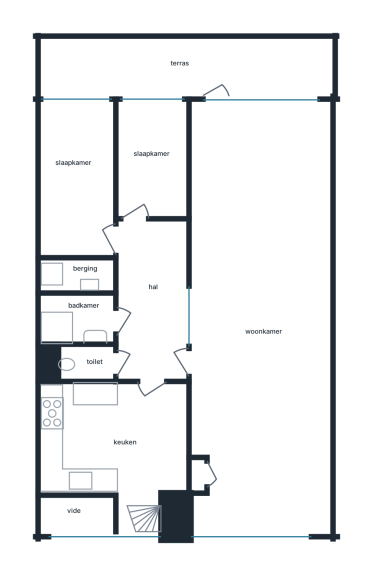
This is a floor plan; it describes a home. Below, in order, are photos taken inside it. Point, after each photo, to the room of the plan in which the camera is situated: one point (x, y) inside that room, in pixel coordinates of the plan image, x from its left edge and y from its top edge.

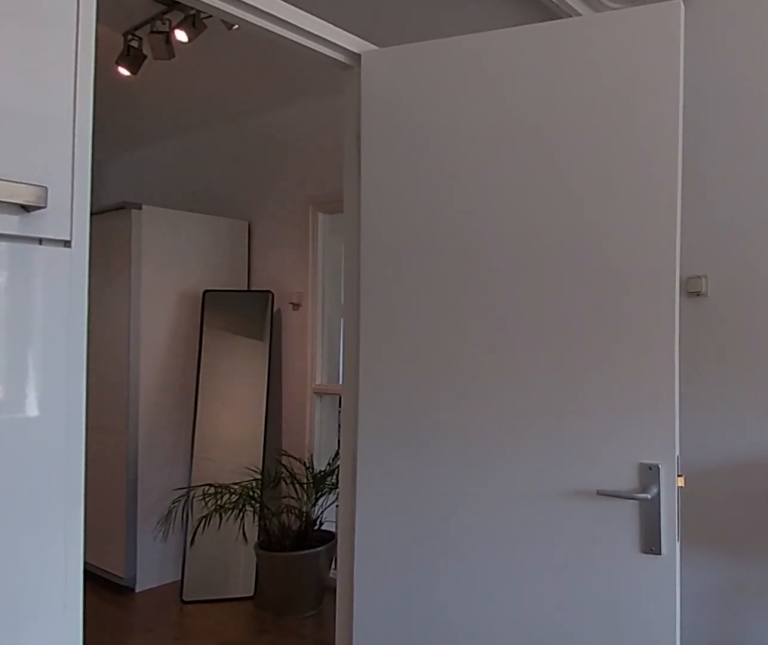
(115, 441)
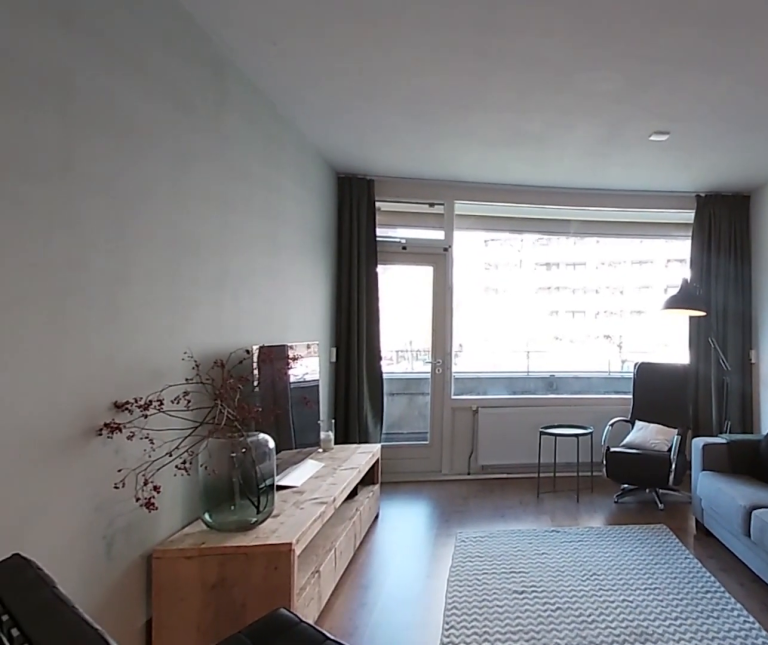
(268, 209)
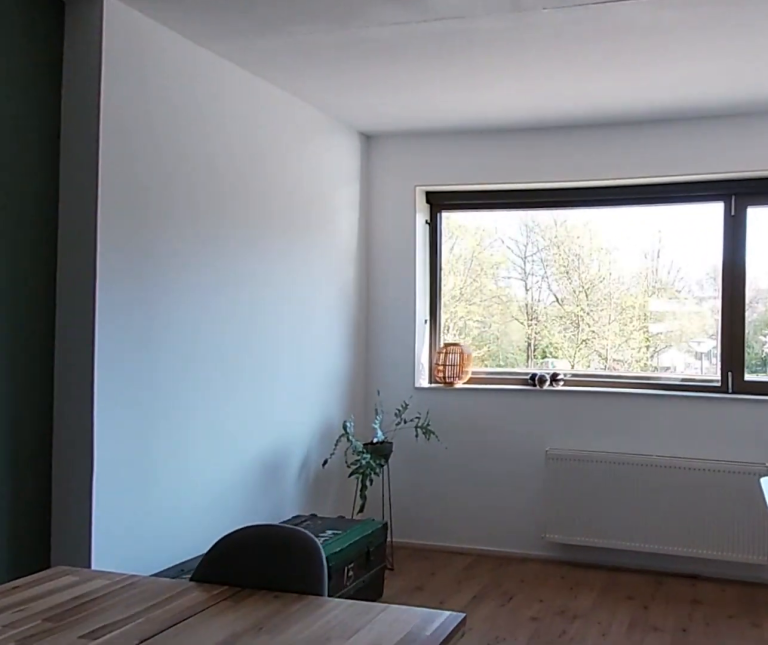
(268, 209)
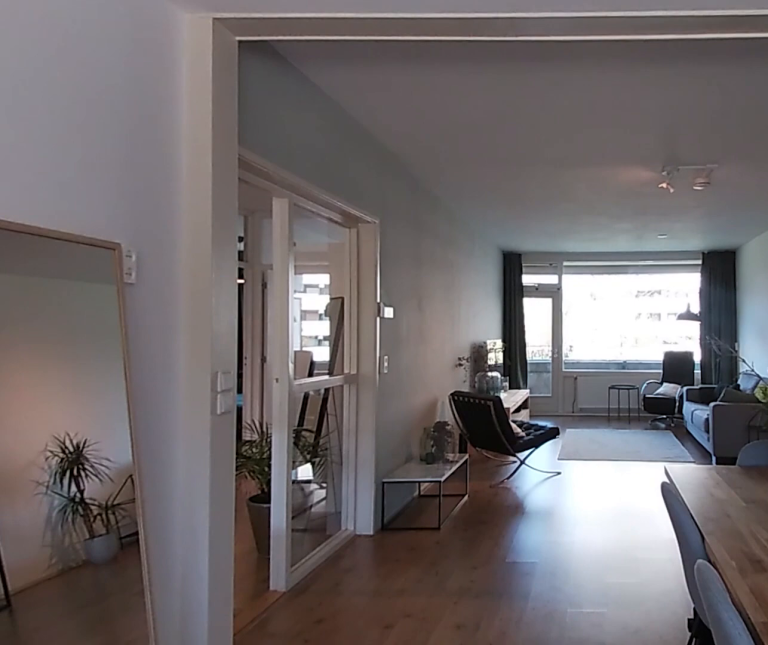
(268, 209)
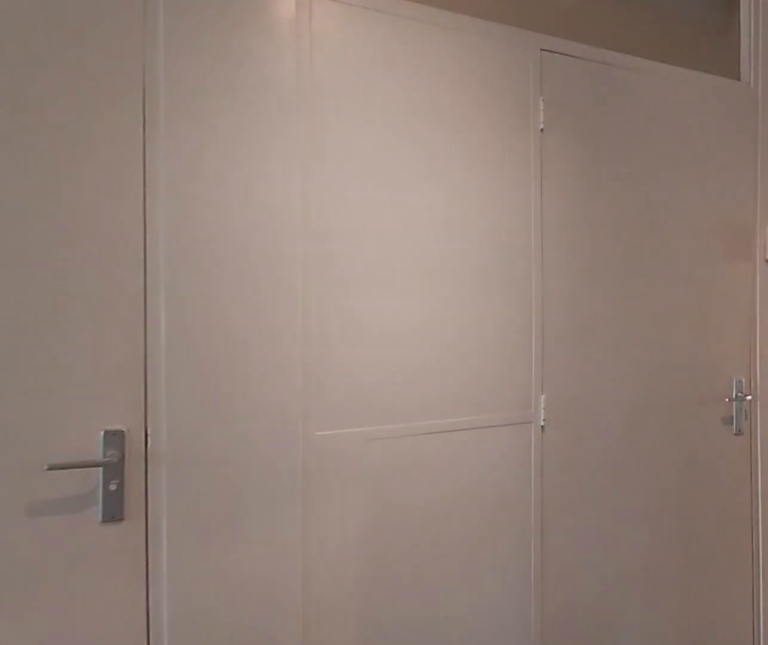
(152, 301)
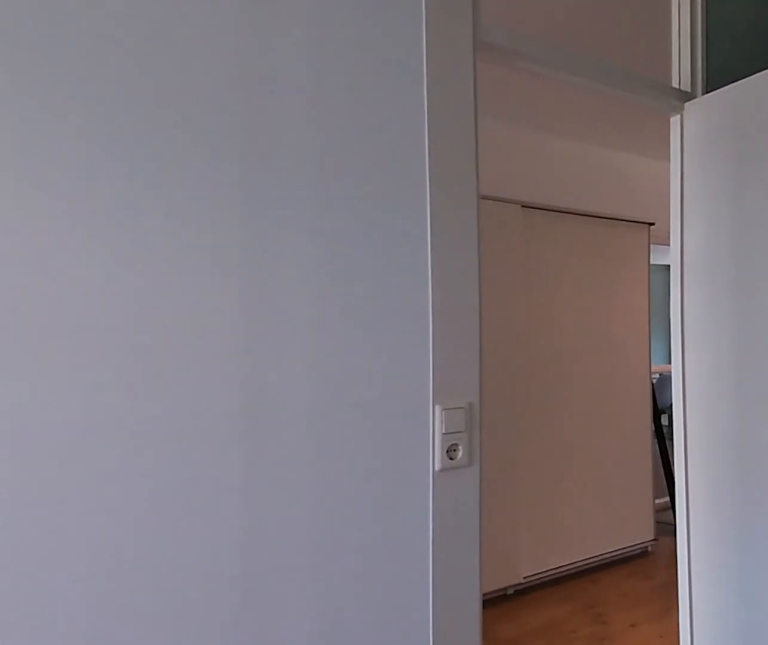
(78, 180)
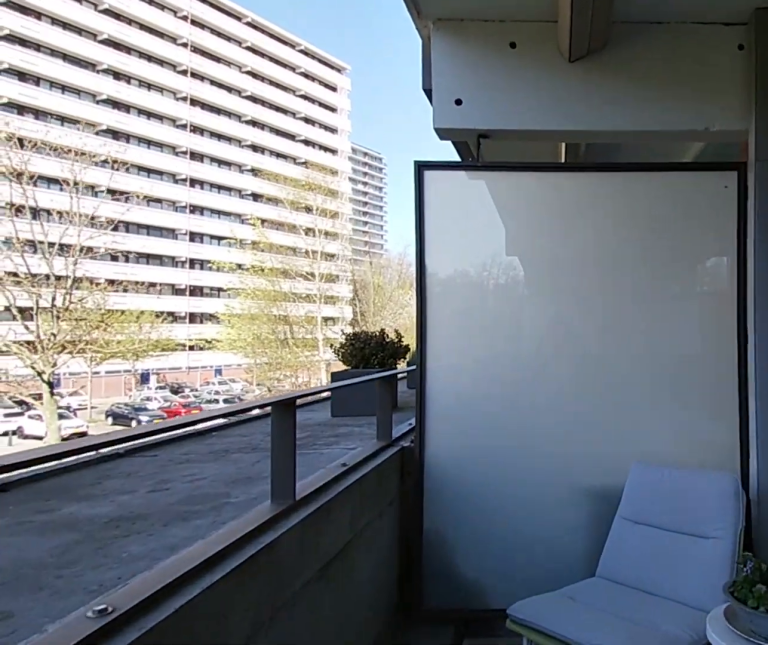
(186, 66)
